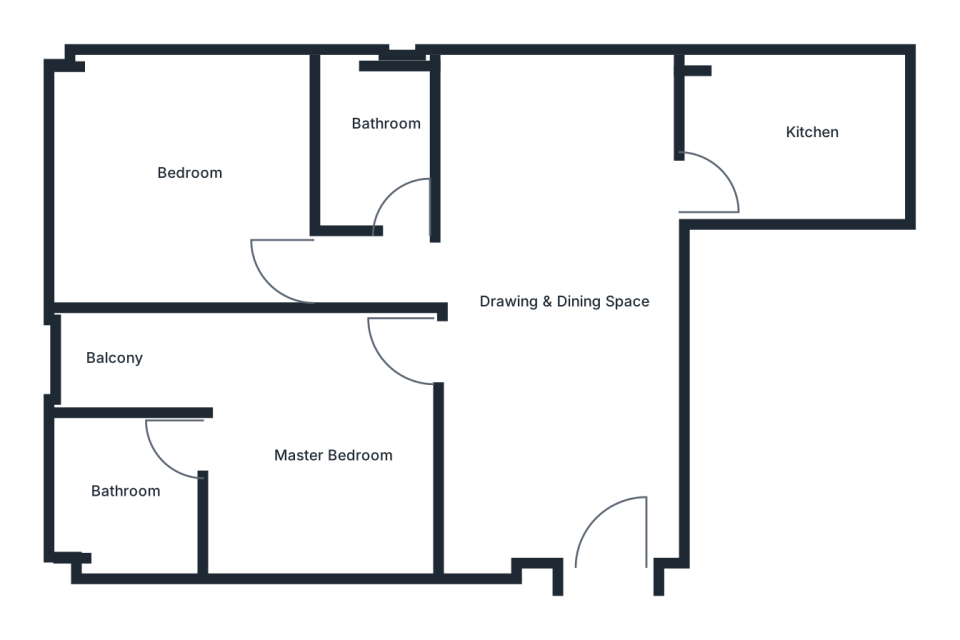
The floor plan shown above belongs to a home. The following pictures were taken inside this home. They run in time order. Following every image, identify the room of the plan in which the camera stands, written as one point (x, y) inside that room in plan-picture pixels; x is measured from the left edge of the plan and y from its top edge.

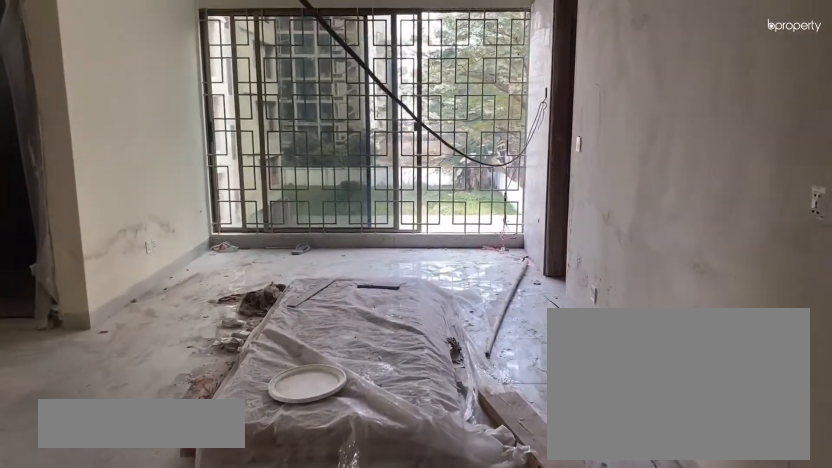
(596, 501)
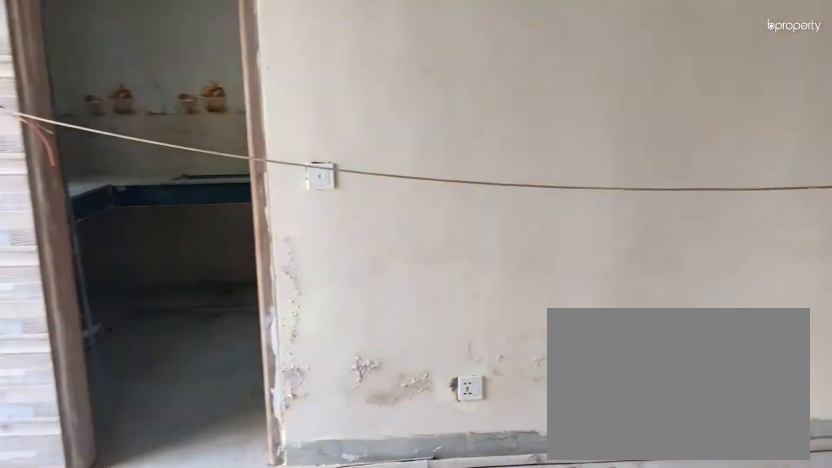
(574, 256)
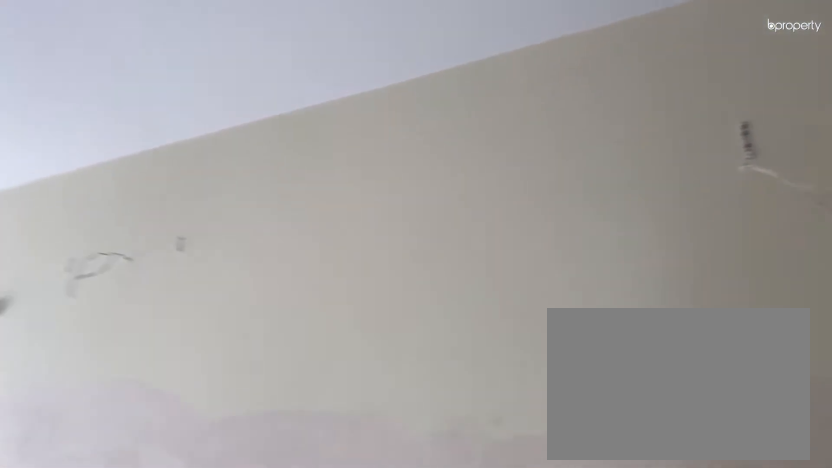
(574, 256)
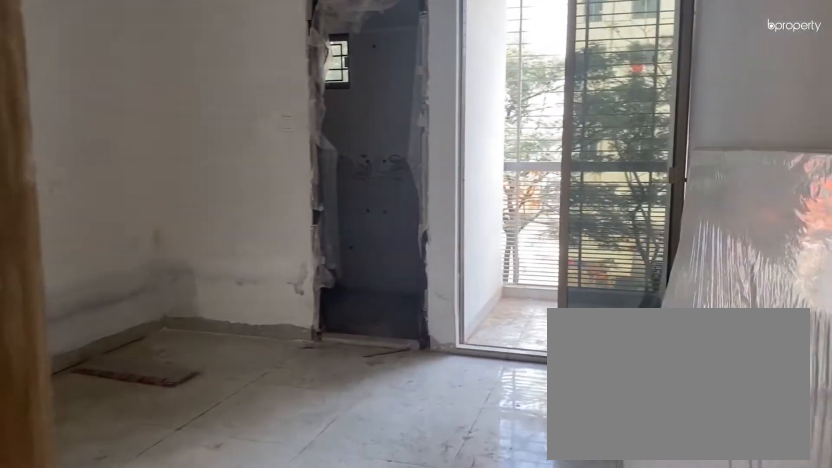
(393, 400)
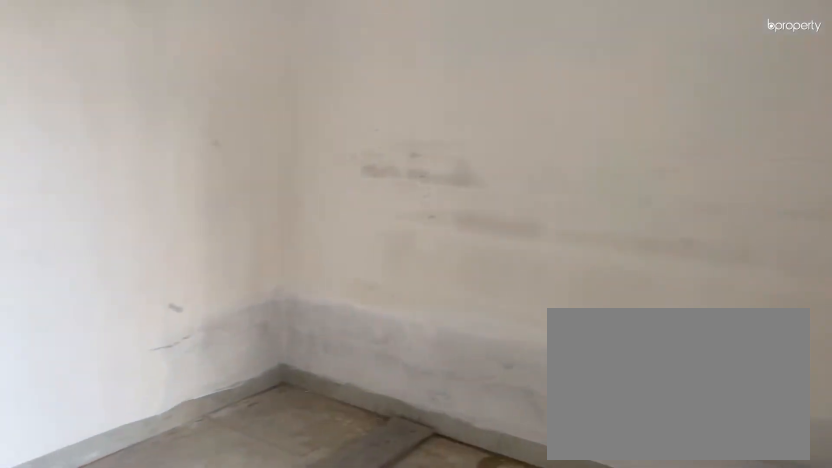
(305, 466)
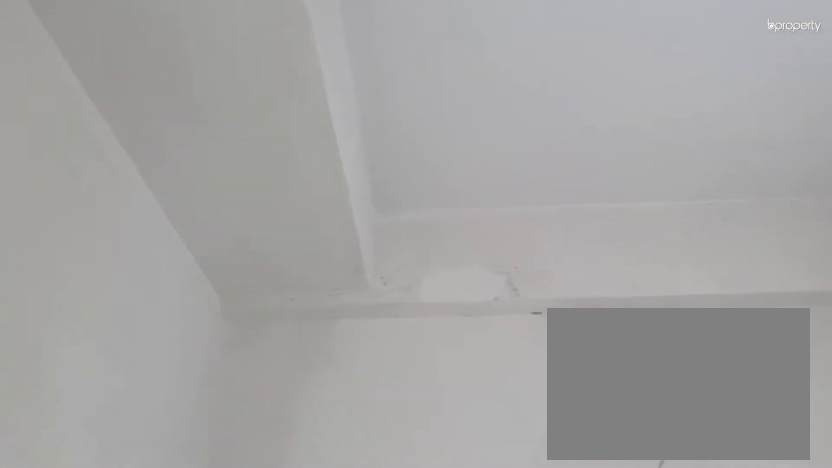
(305, 466)
